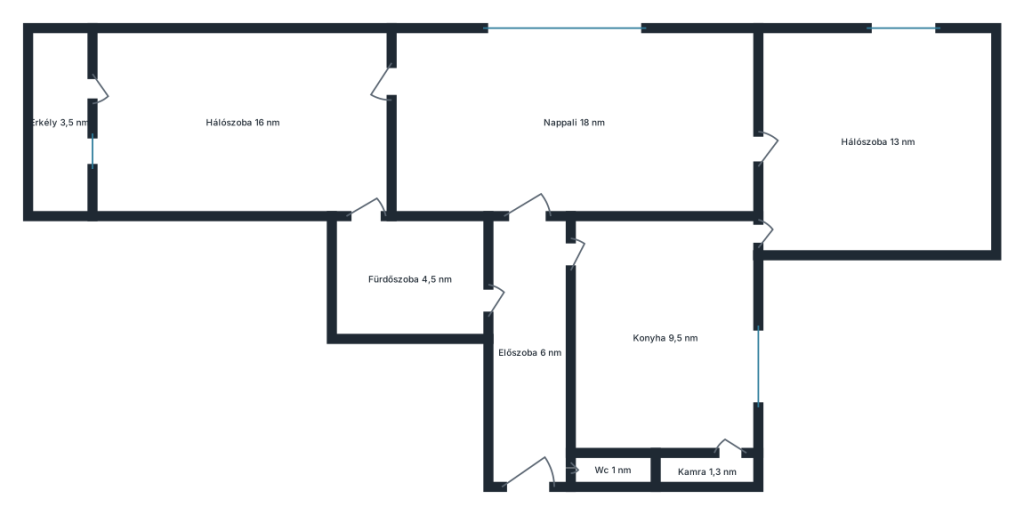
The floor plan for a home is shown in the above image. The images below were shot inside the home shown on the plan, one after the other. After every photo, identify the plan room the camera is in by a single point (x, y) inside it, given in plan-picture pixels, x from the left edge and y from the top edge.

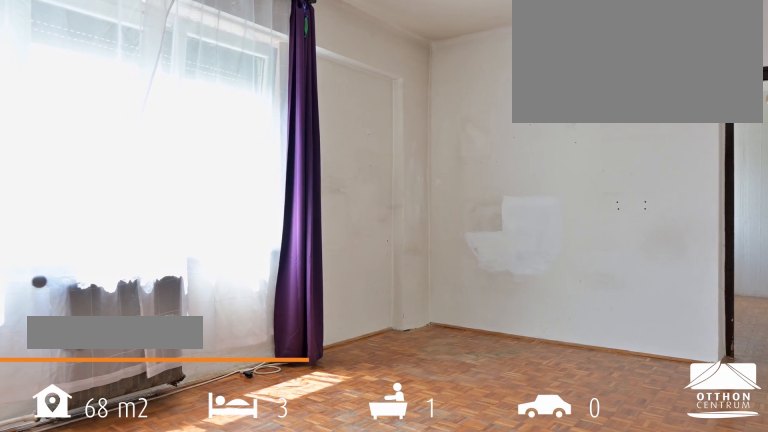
(578, 135)
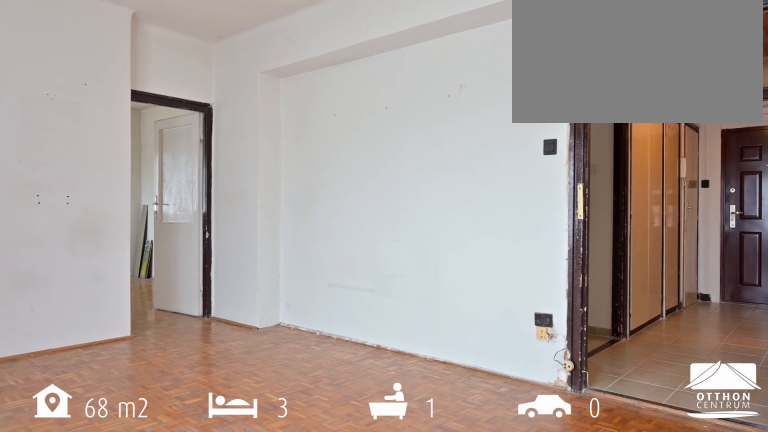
(578, 135)
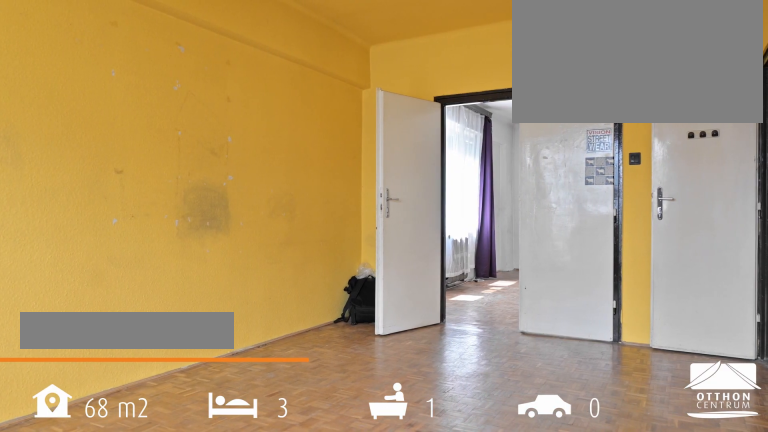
(250, 130)
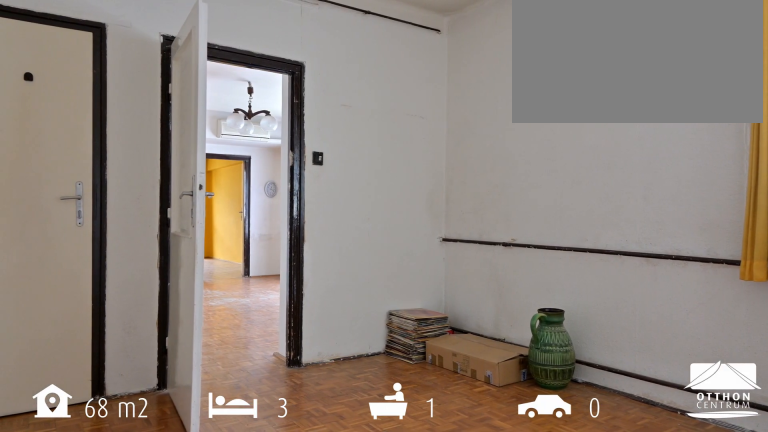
(883, 144)
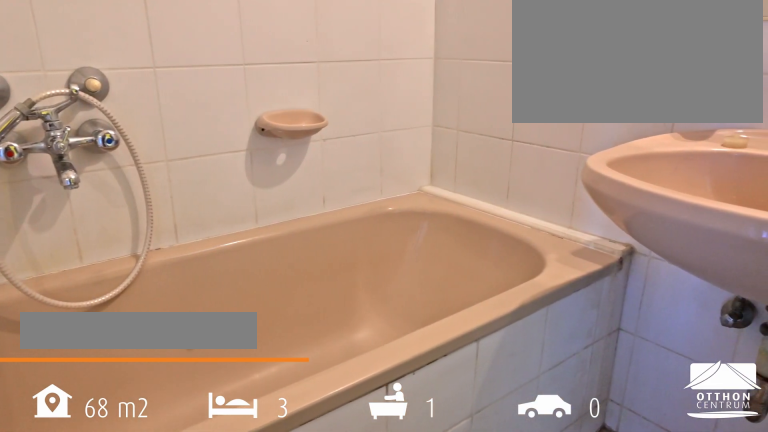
(411, 283)
